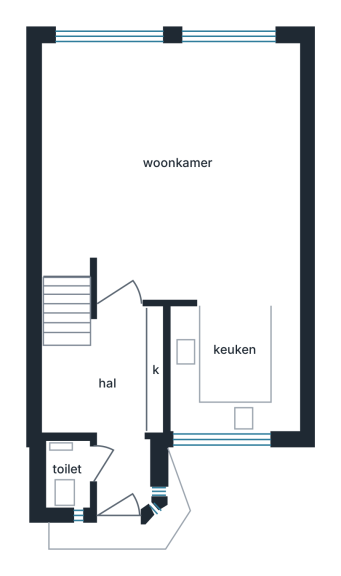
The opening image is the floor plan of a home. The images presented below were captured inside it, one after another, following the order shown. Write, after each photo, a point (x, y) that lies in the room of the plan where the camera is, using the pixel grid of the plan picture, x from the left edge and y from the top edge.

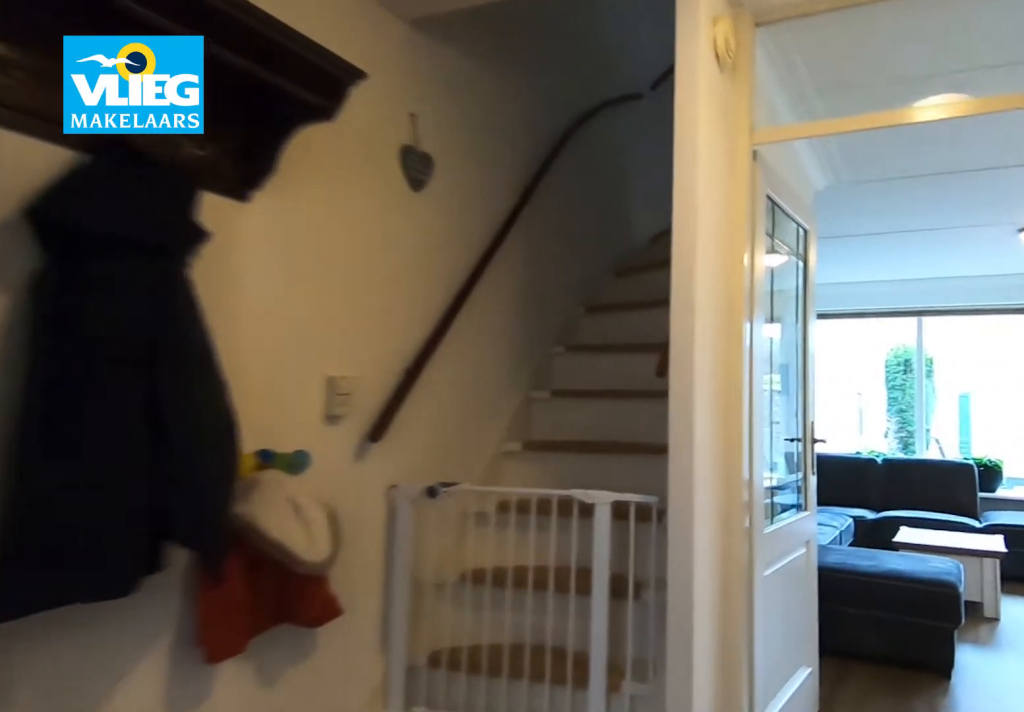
(104, 403)
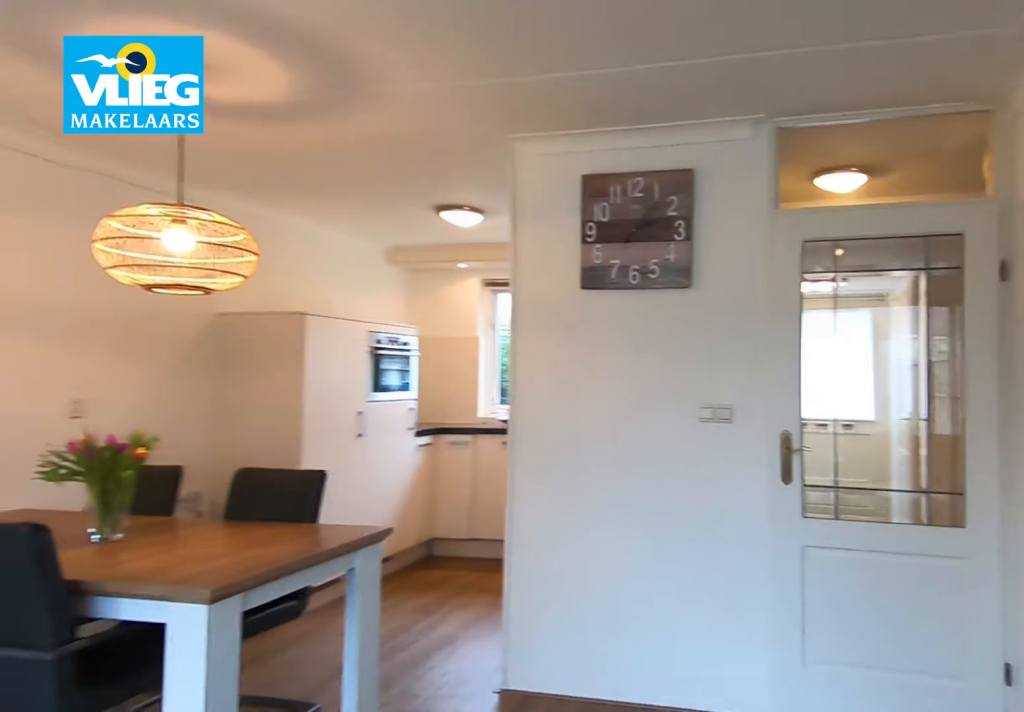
(166, 116)
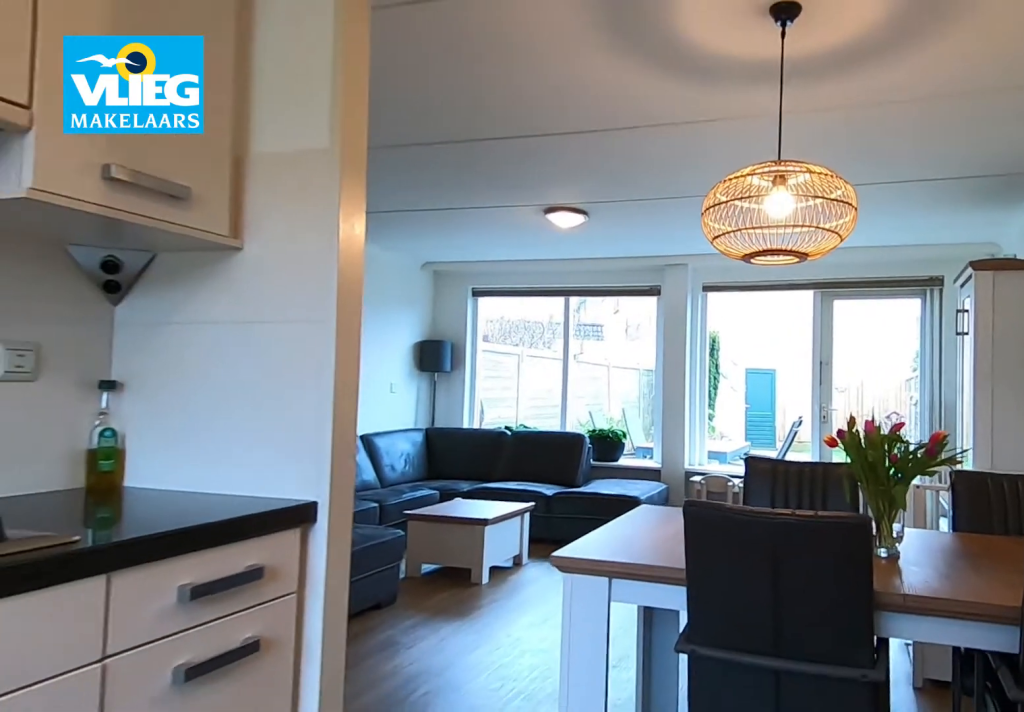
(236, 367)
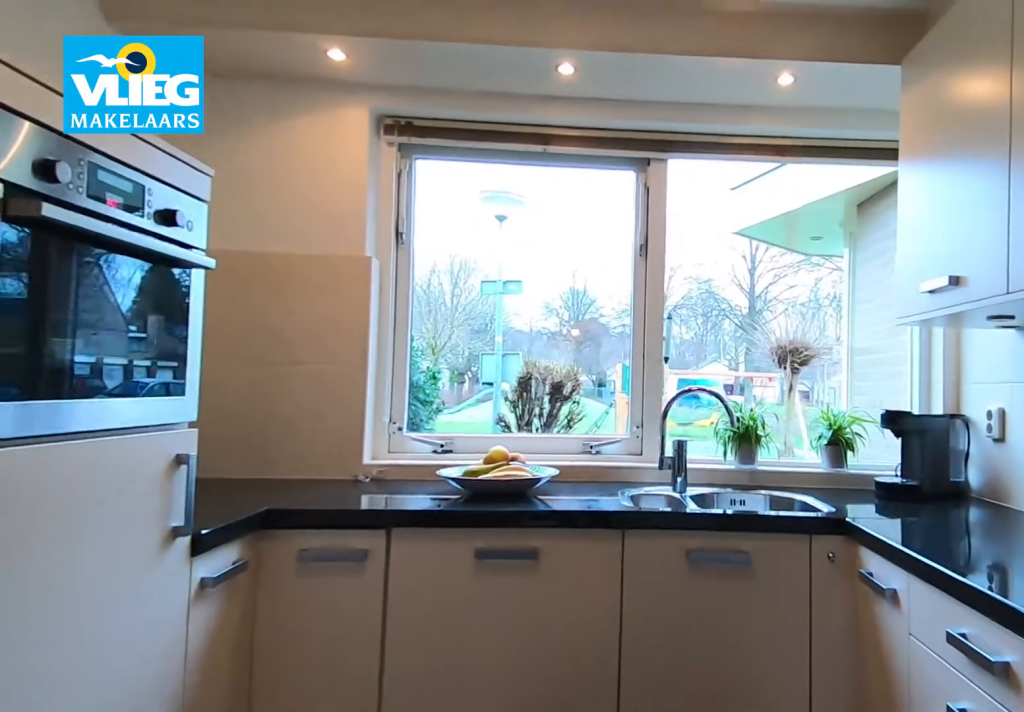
(236, 367)
